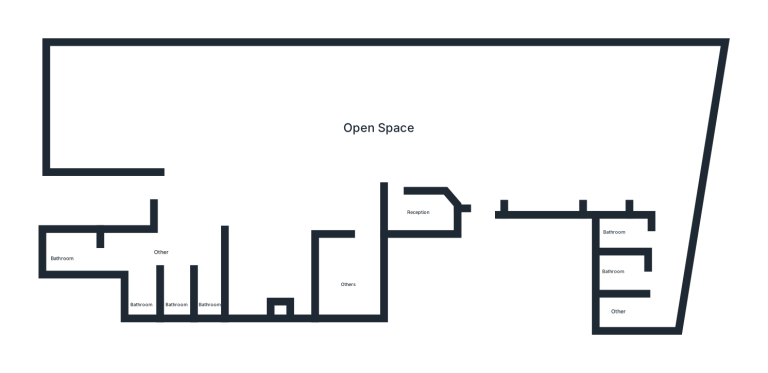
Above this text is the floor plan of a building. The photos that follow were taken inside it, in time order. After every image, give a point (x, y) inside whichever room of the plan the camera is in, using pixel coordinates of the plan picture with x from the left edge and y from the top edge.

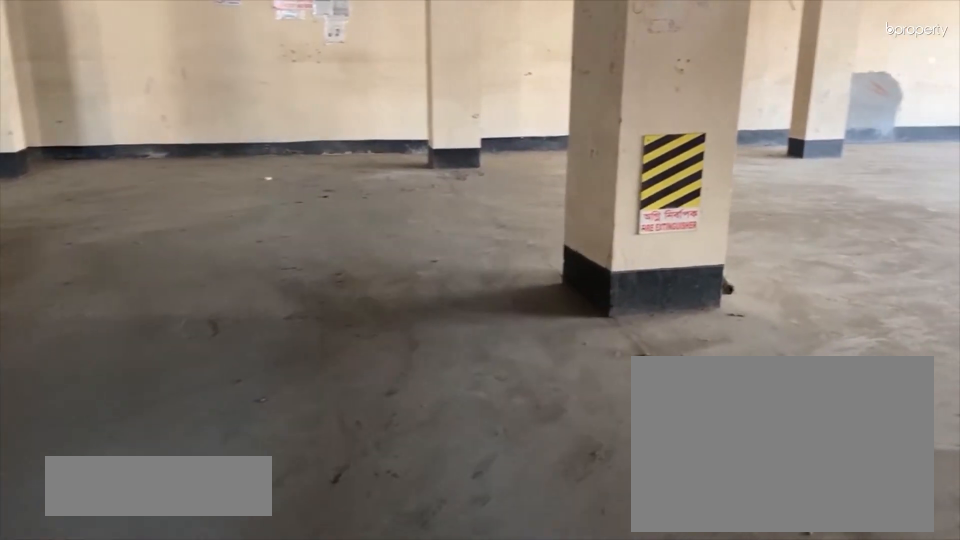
(502, 165)
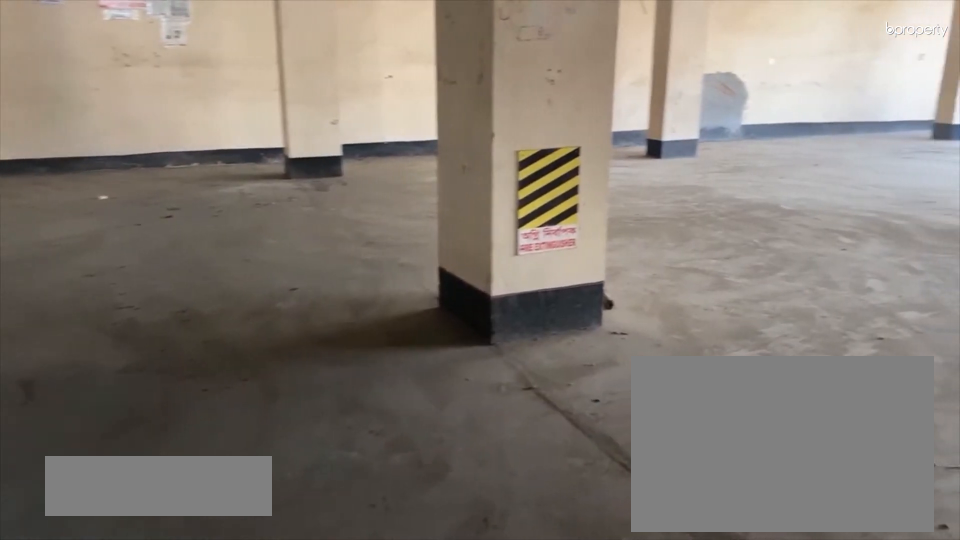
(502, 165)
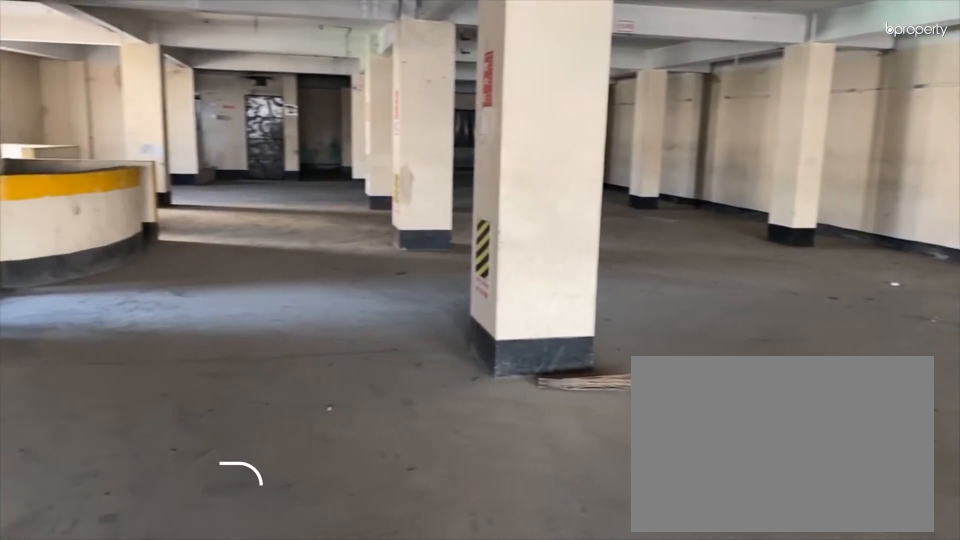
(575, 147)
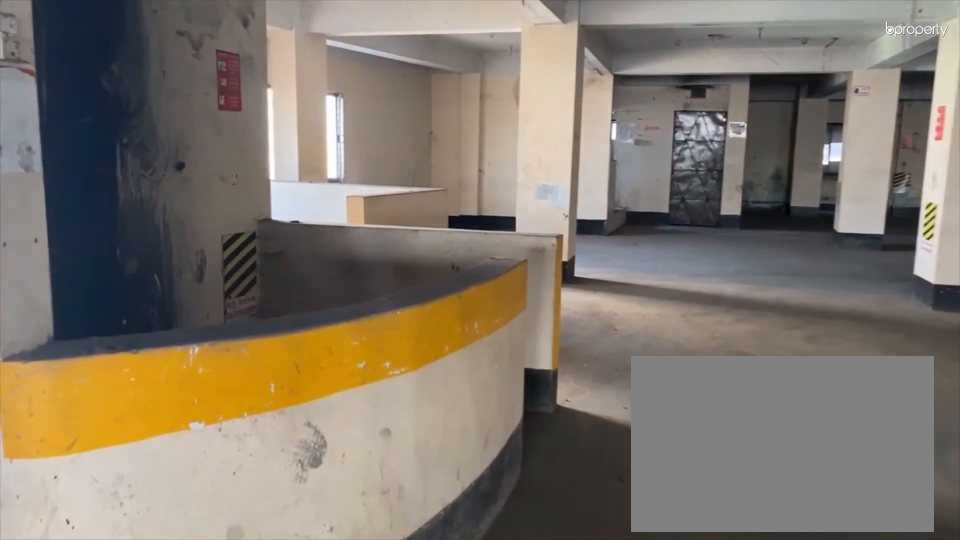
(475, 154)
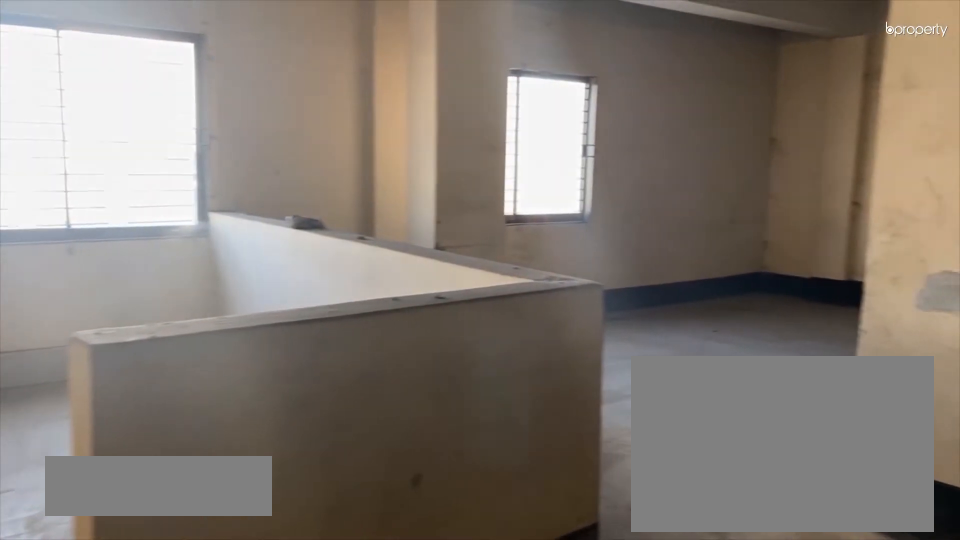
(335, 179)
